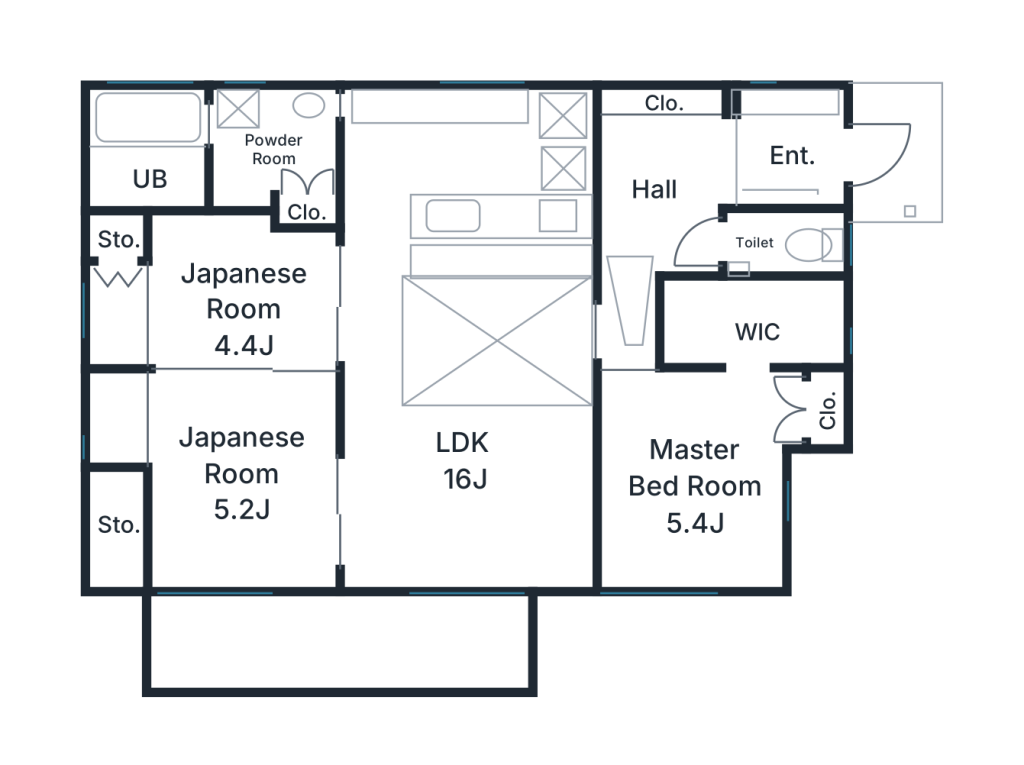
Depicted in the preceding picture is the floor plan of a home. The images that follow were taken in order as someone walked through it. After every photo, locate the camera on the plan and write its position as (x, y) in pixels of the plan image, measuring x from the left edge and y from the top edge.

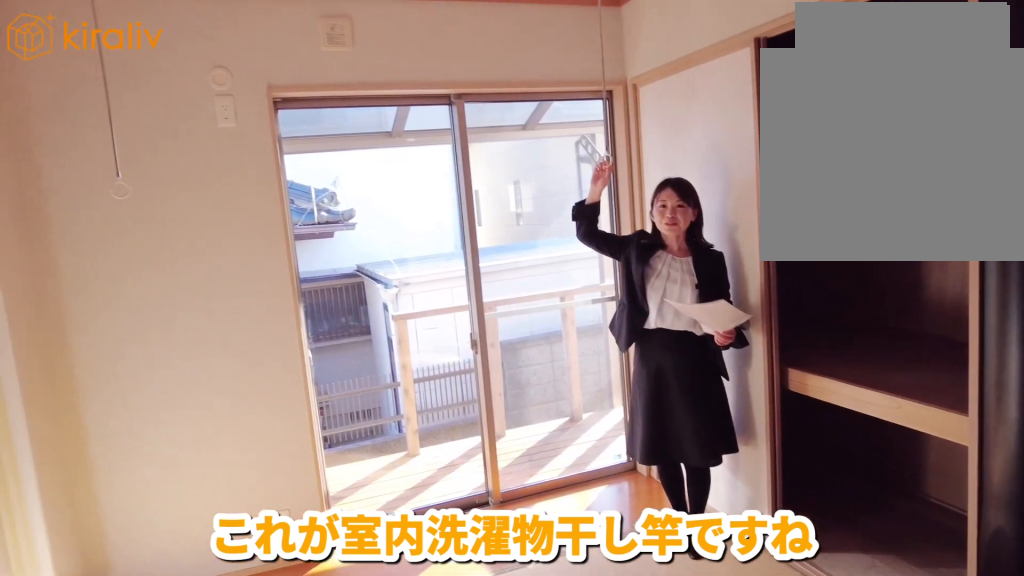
(175, 518)
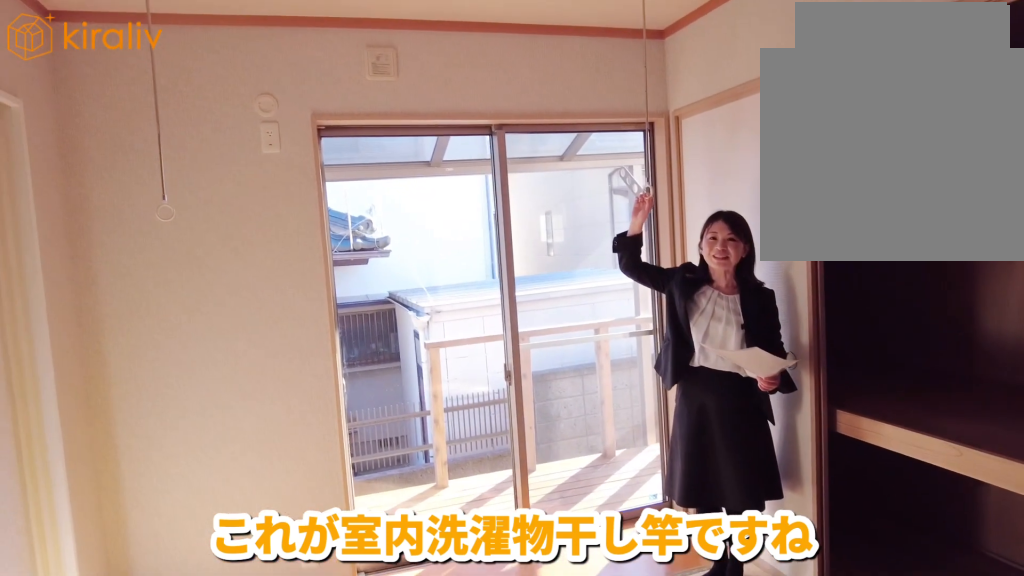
(176, 514)
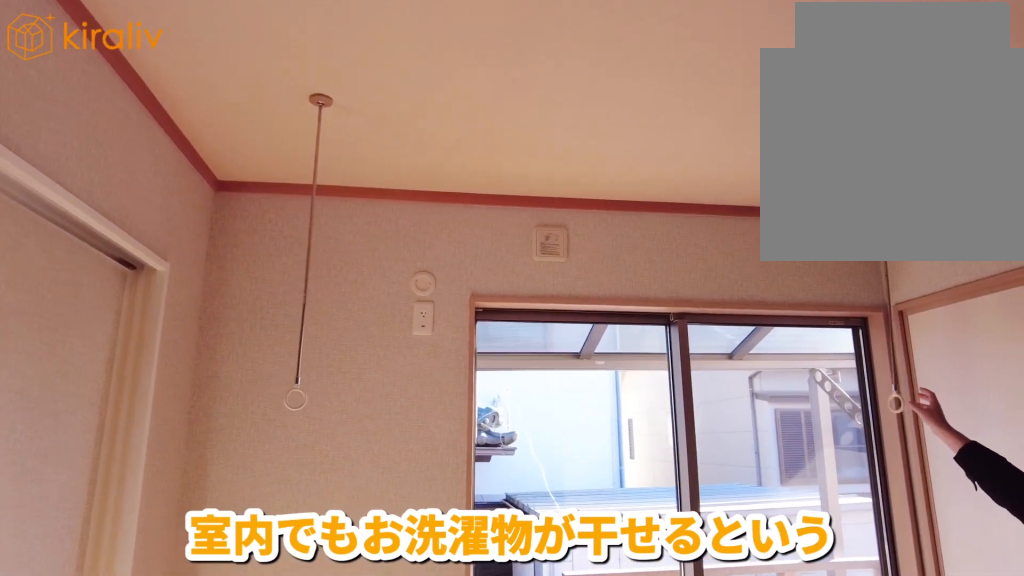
(176, 509)
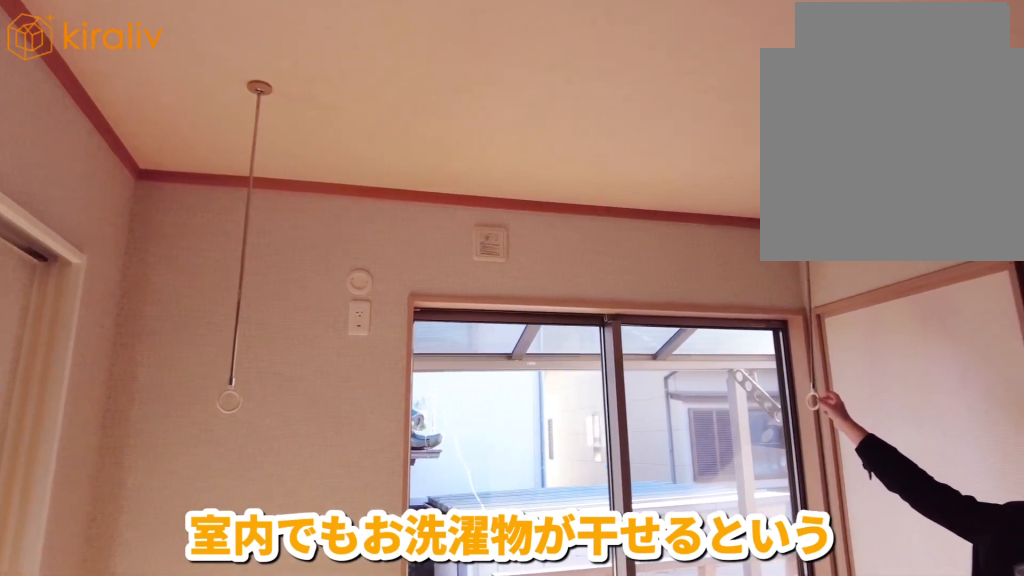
(176, 505)
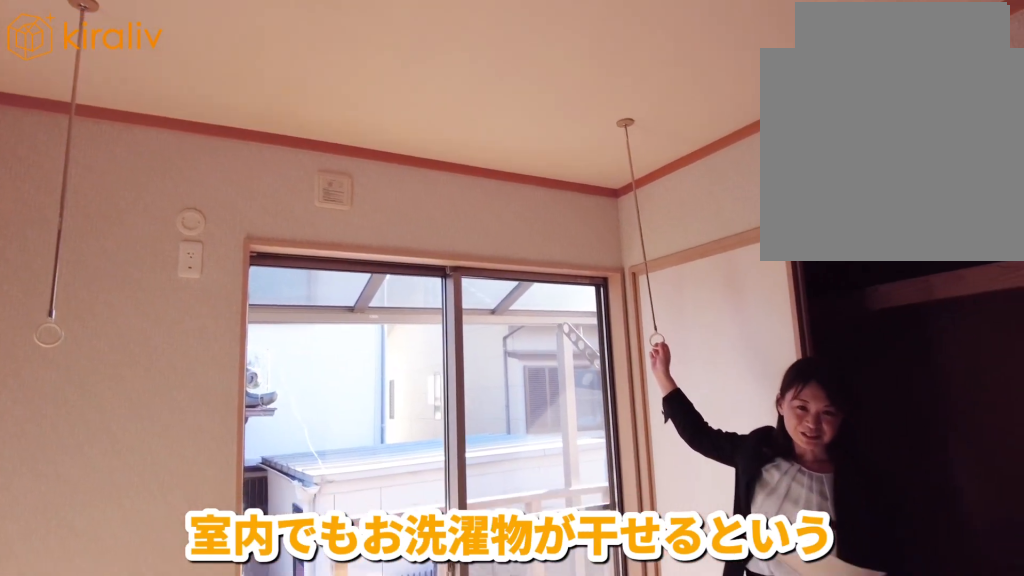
(177, 505)
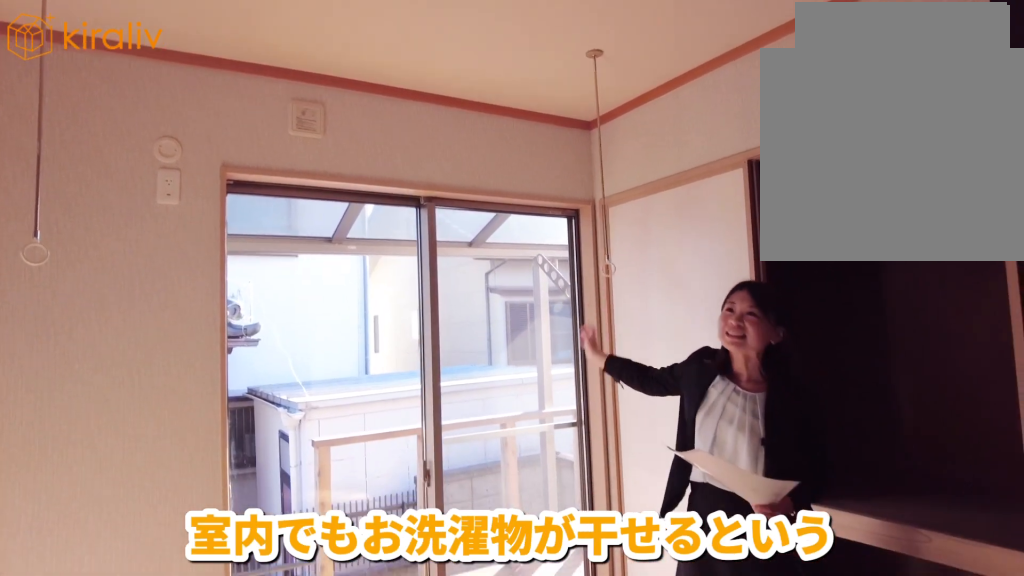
(177, 500)
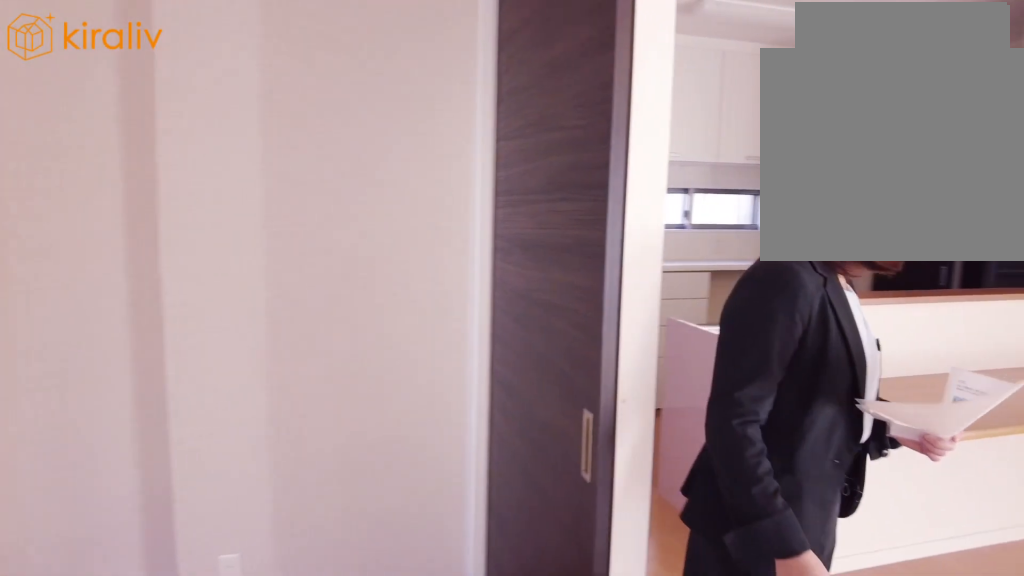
(343, 328)
